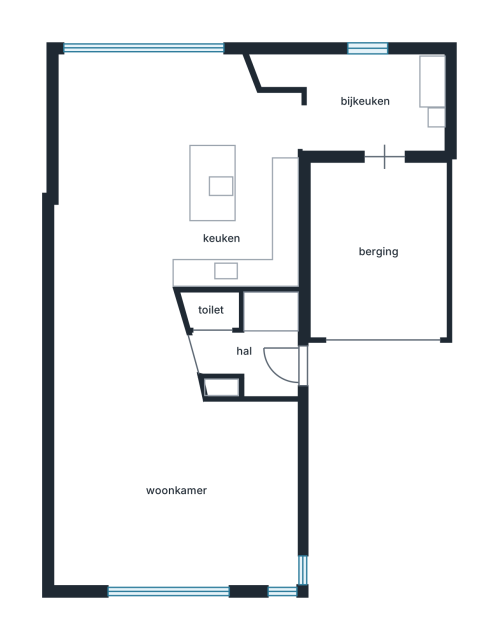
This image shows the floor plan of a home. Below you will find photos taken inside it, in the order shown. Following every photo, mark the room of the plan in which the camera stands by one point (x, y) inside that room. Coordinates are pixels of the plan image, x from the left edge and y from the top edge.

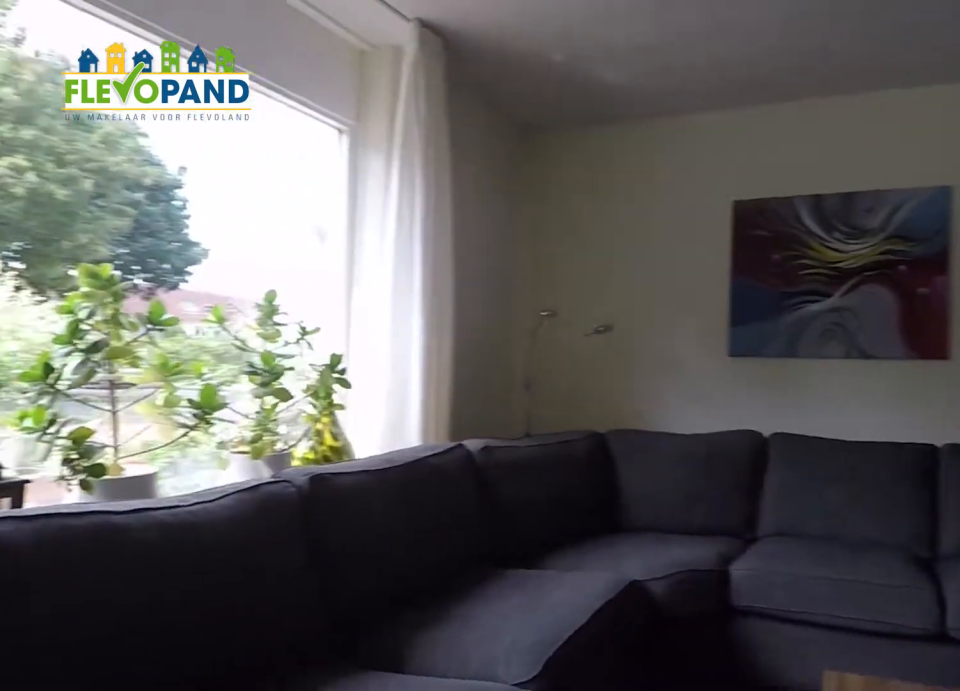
(134, 423)
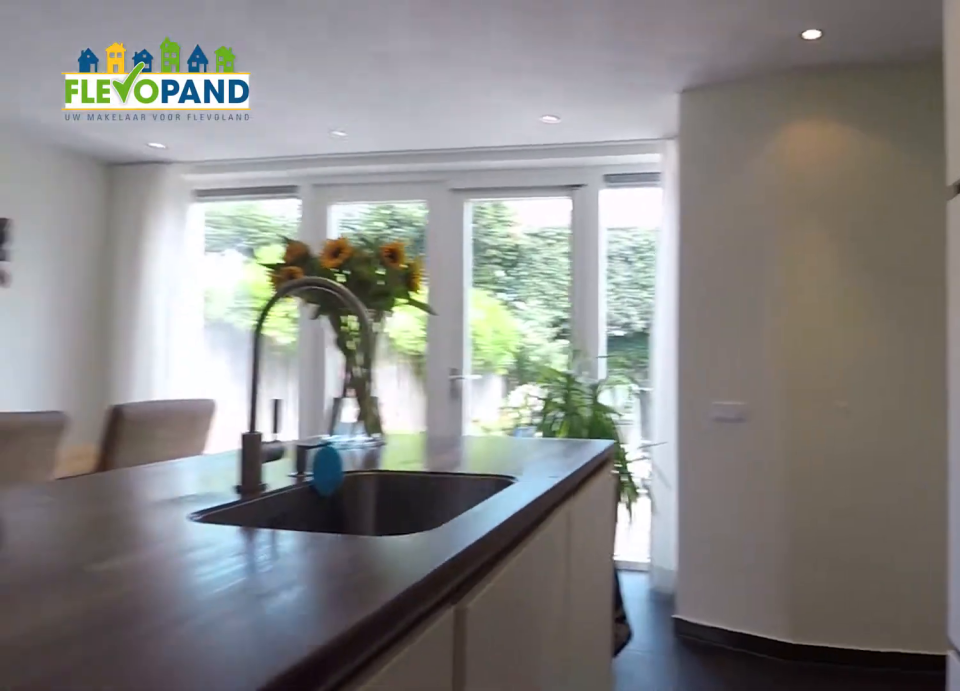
(174, 171)
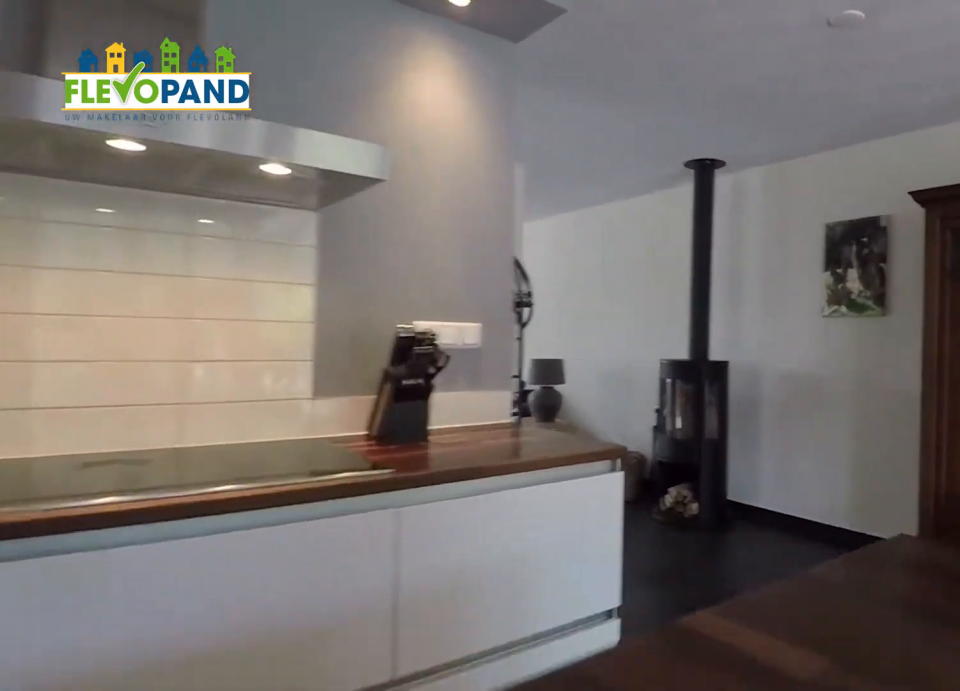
(174, 171)
